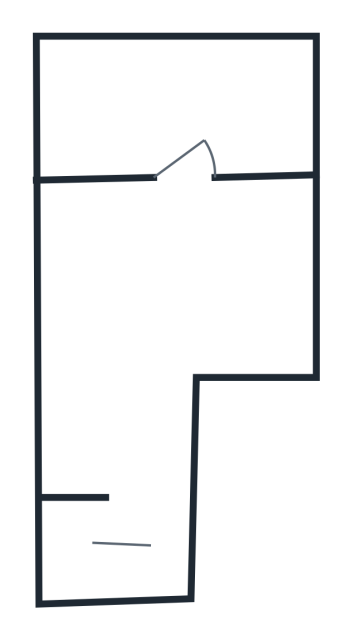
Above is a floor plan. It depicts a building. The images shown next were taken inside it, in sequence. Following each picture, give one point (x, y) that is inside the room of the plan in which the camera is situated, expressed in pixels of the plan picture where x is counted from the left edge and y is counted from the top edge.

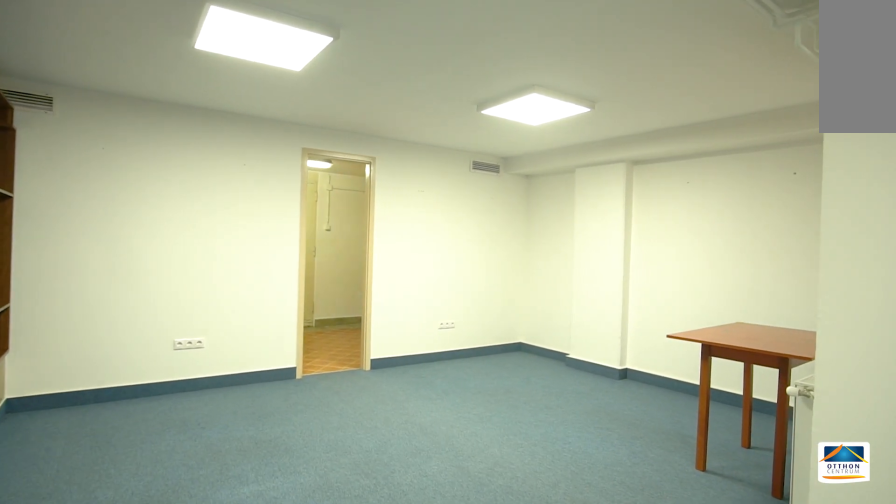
(161, 294)
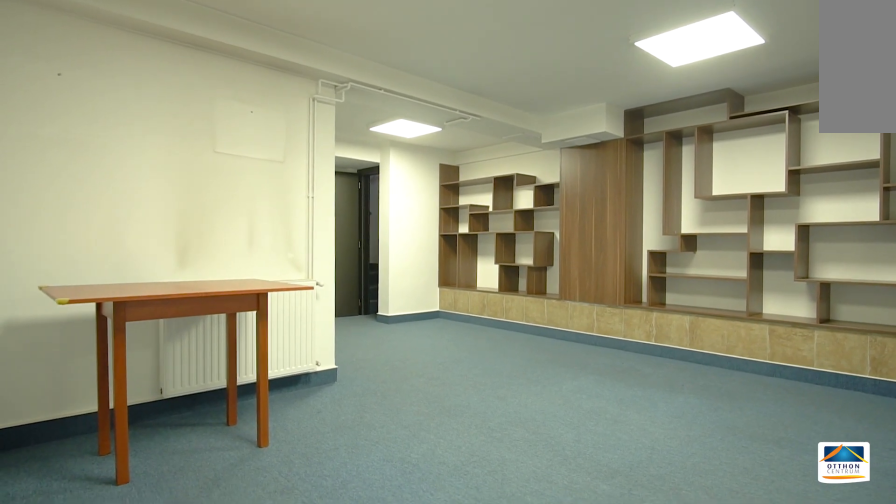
(161, 294)
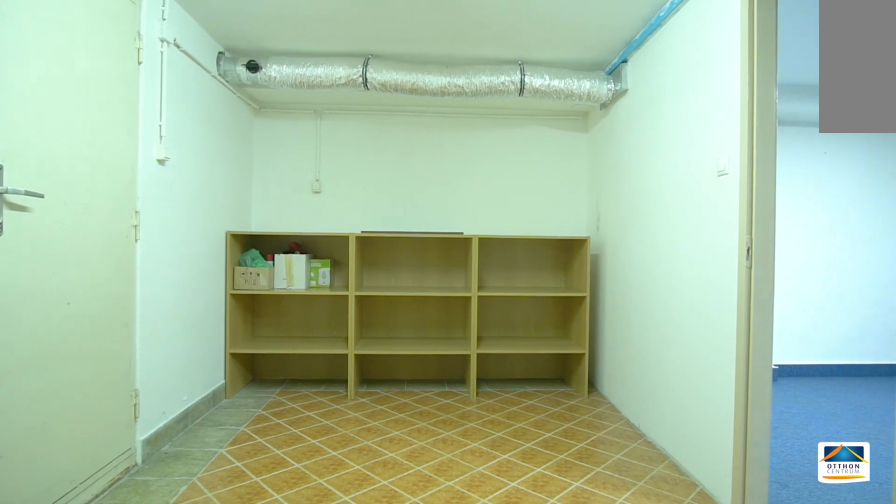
(172, 94)
